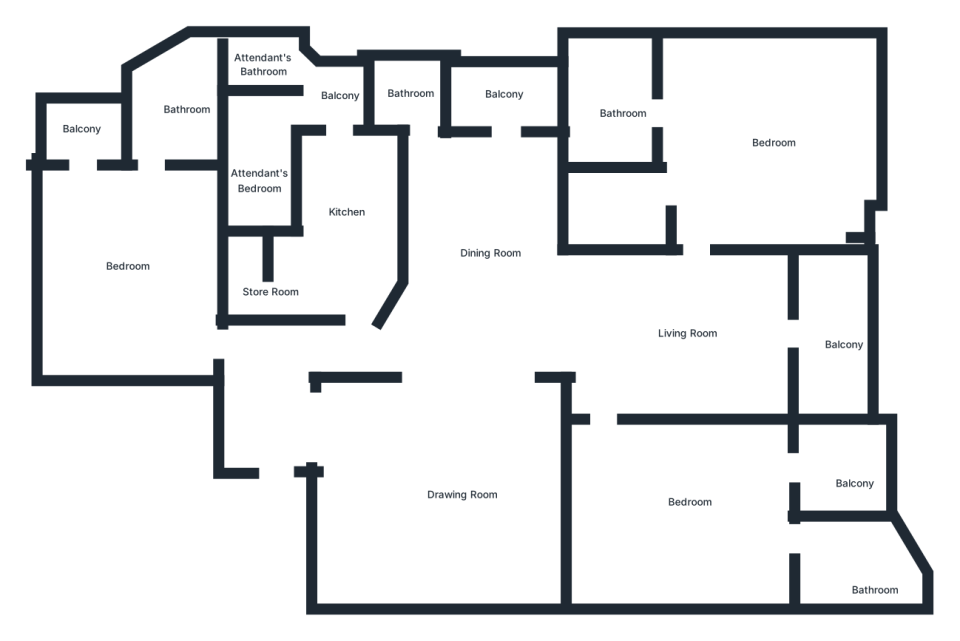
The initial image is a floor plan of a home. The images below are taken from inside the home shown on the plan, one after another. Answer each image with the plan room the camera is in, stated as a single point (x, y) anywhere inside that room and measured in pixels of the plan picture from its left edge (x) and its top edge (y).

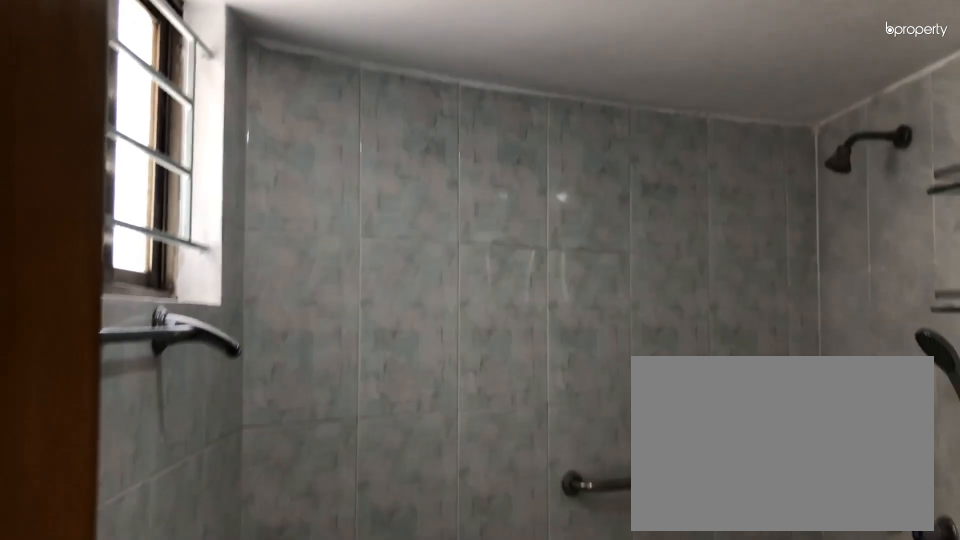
(167, 99)
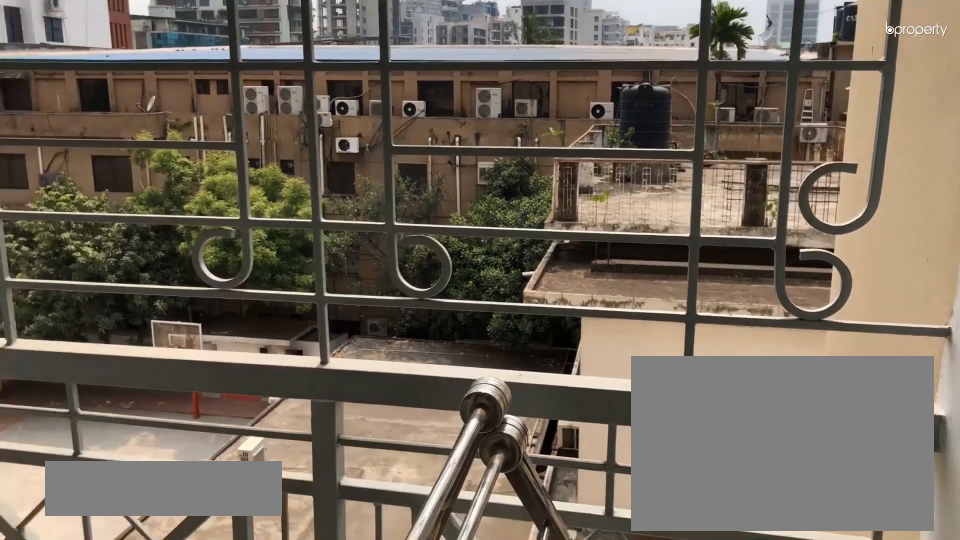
(91, 129)
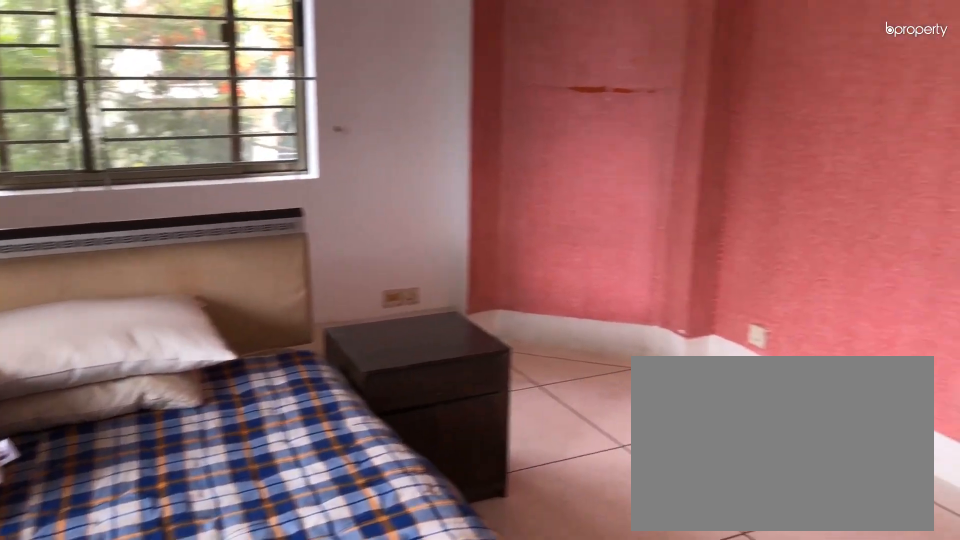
(733, 116)
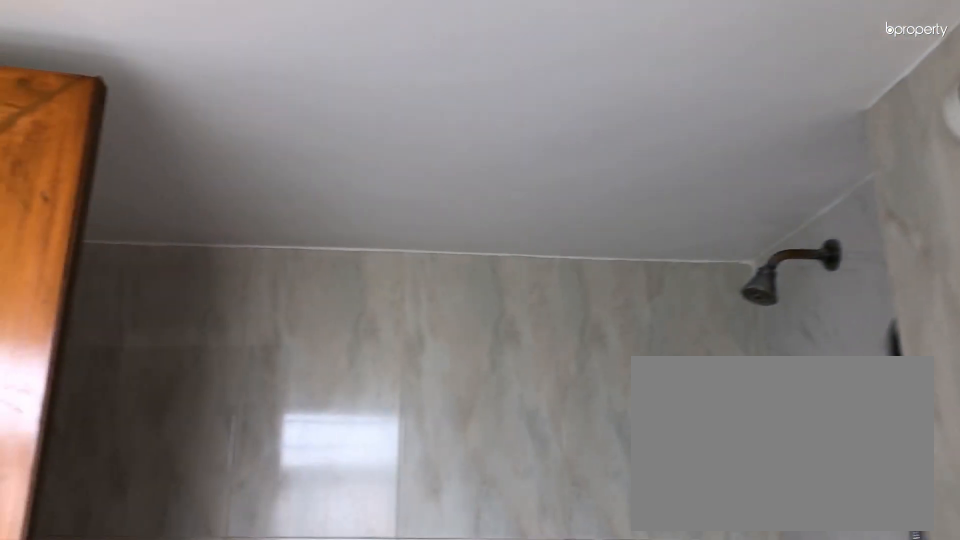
(616, 107)
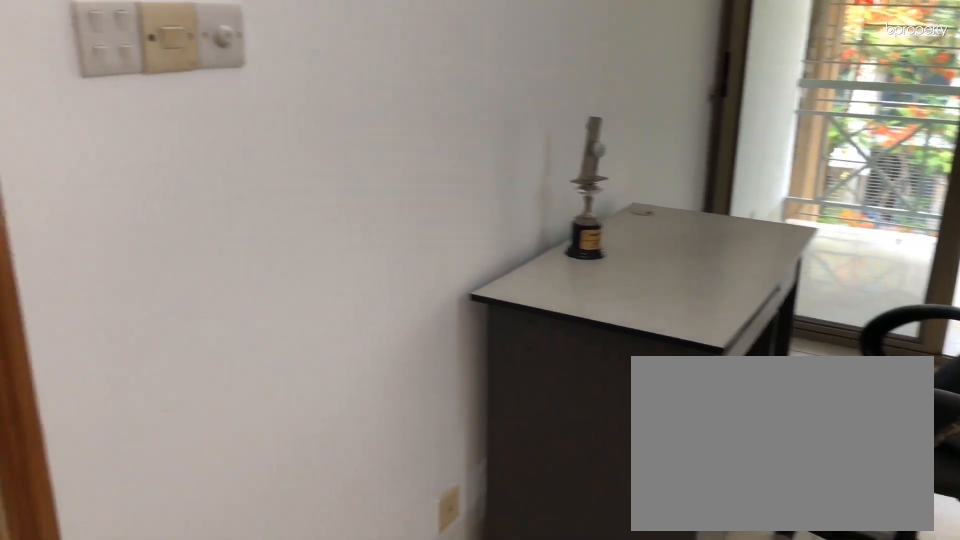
(701, 516)
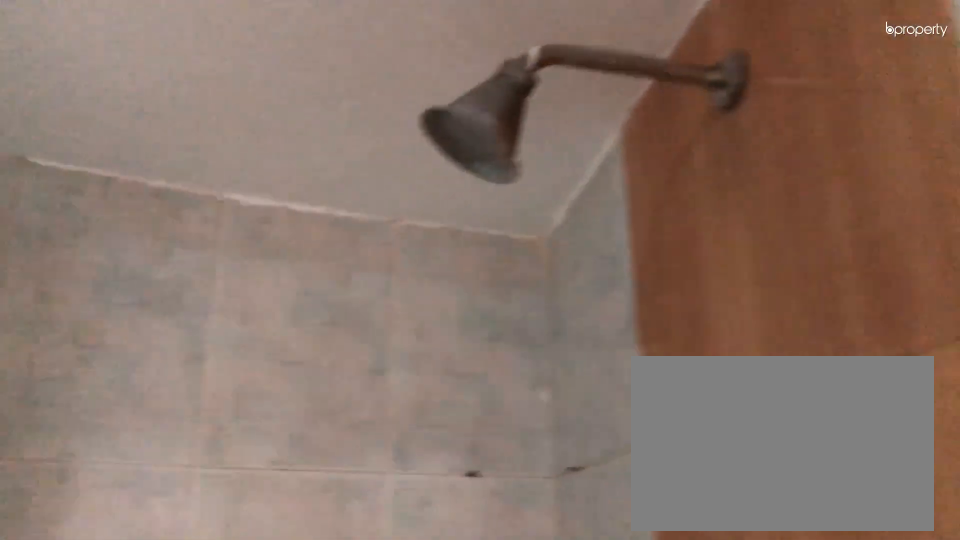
(855, 552)
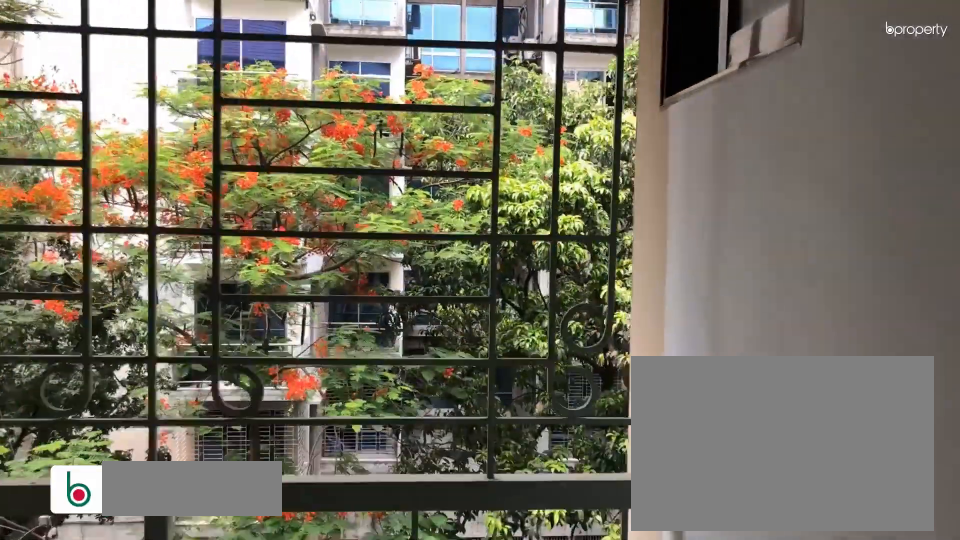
(856, 468)
